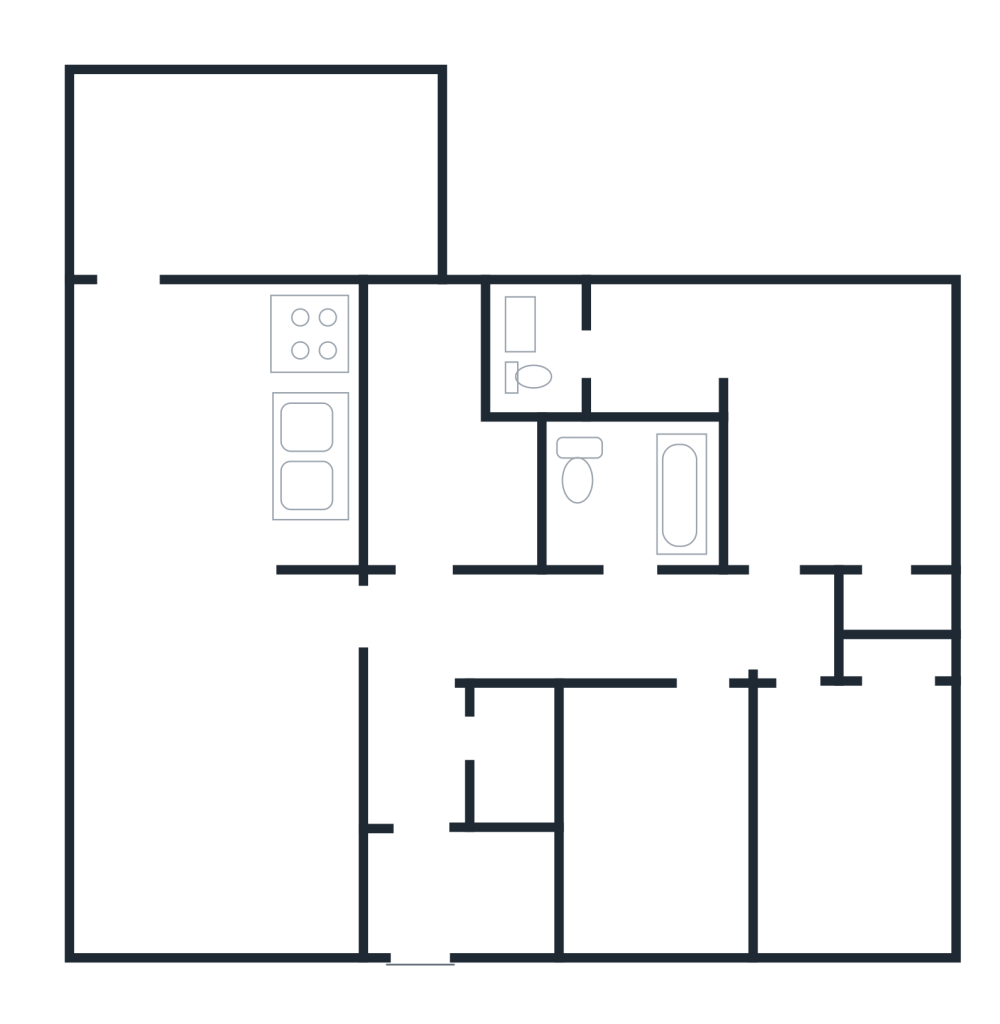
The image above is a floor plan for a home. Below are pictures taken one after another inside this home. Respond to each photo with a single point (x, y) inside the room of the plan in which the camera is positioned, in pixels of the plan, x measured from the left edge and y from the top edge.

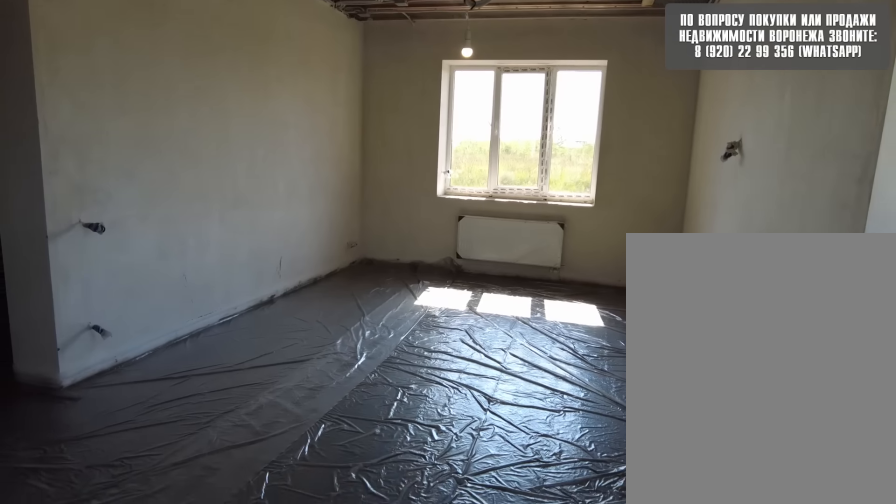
(174, 436)
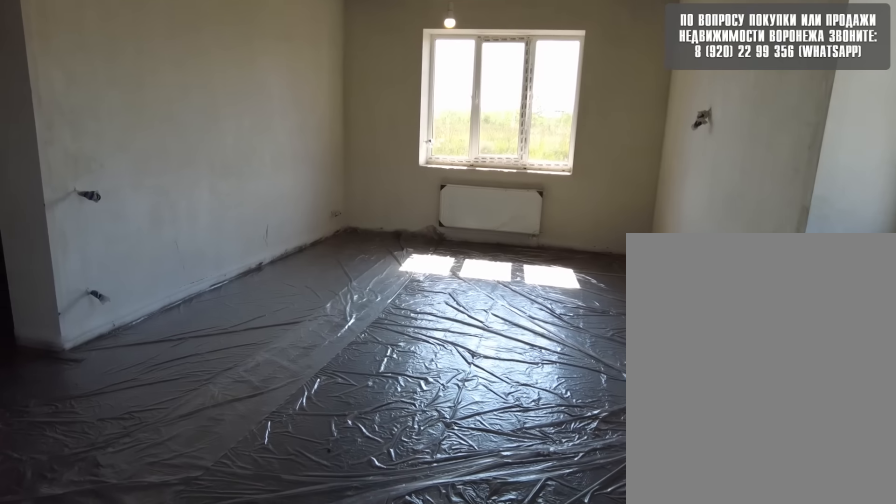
(174, 408)
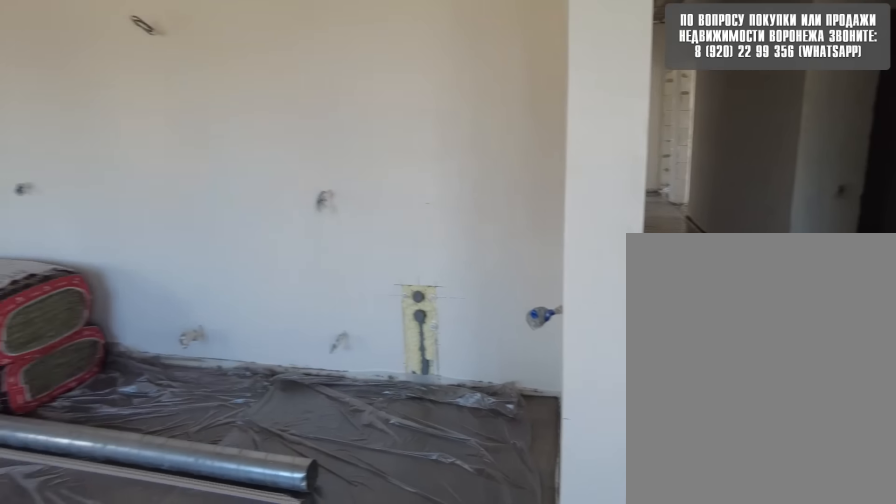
(177, 367)
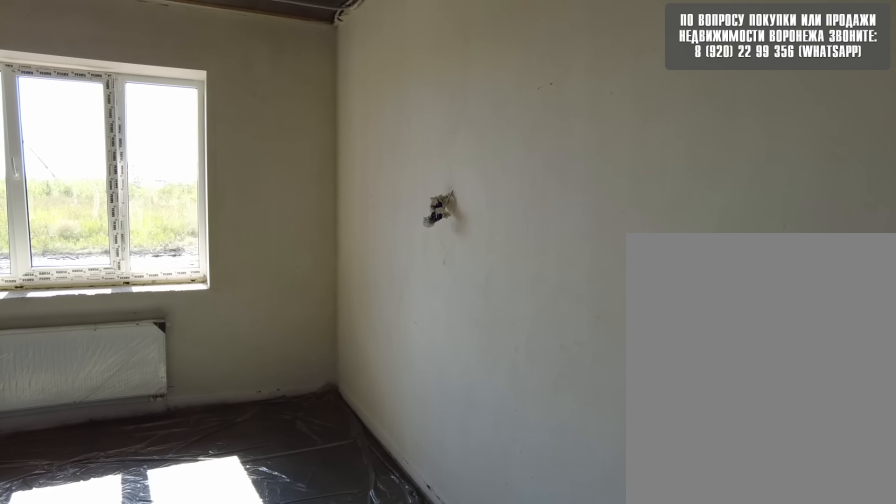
(176, 370)
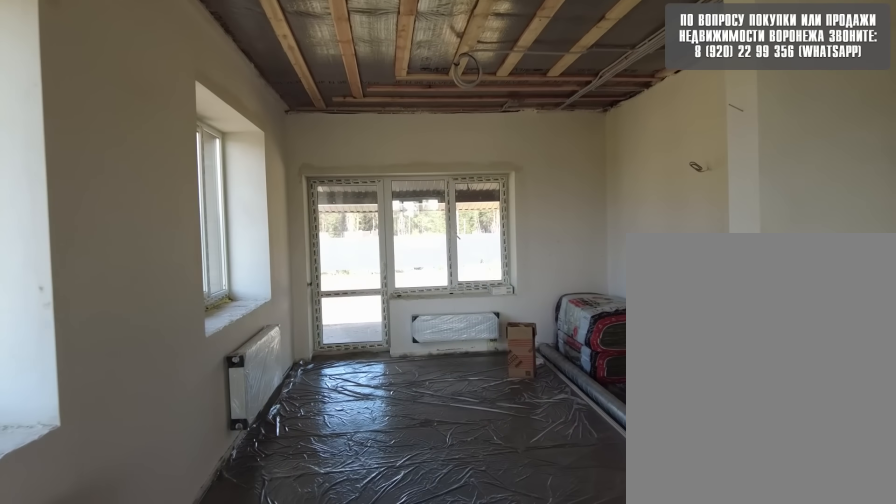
(175, 369)
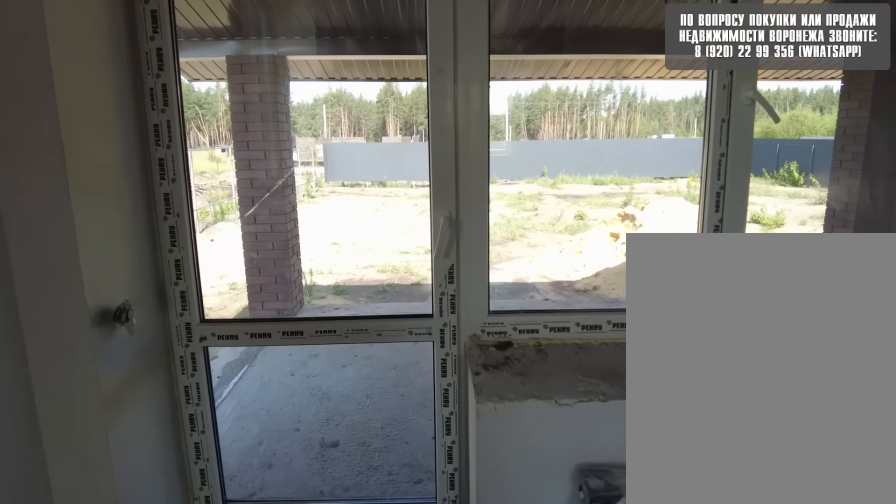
(179, 357)
